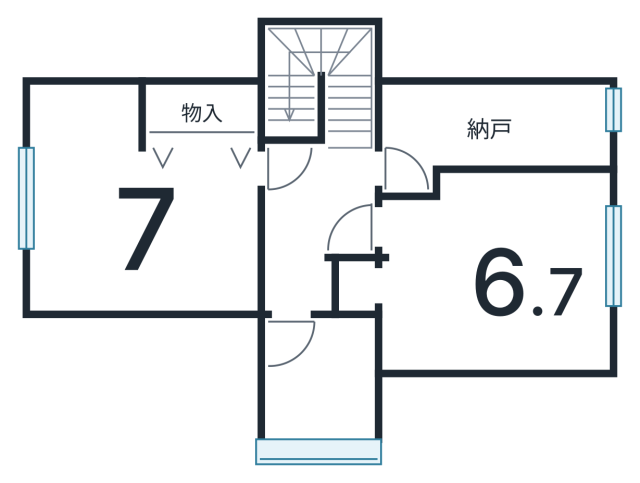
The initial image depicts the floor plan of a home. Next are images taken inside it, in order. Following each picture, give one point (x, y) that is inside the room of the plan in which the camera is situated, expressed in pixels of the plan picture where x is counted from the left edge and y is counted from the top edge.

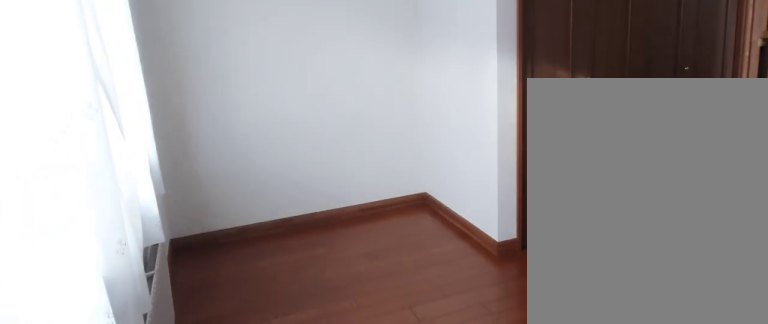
(146, 234)
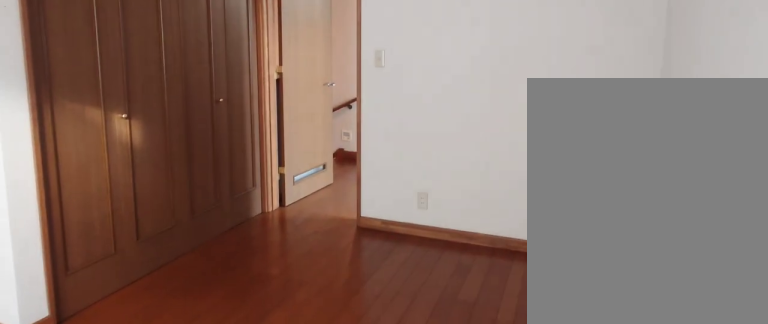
(146, 234)
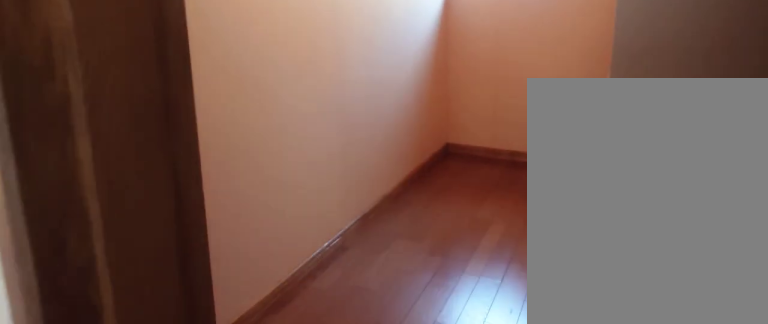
(503, 130)
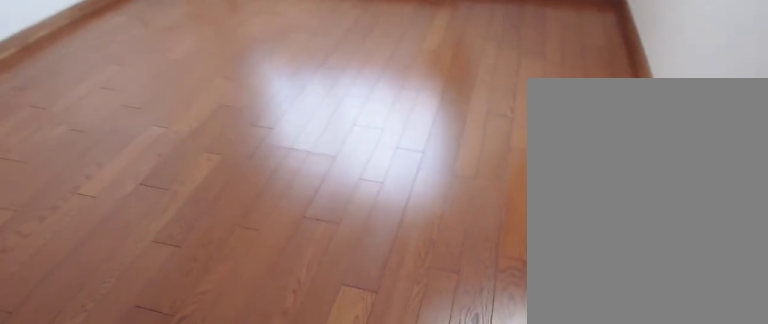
(506, 275)
